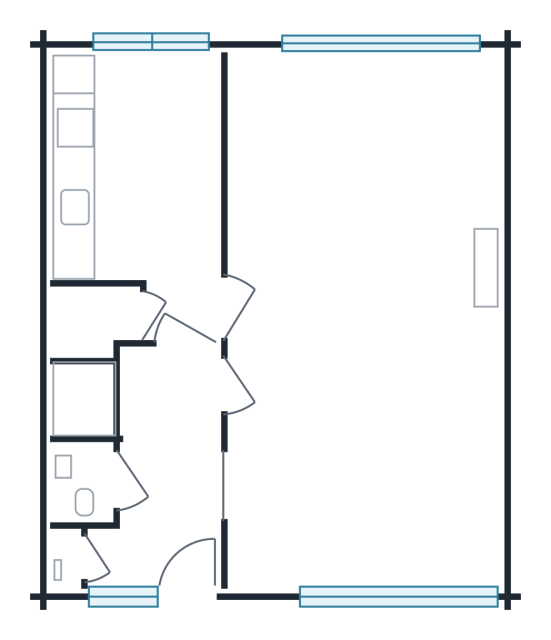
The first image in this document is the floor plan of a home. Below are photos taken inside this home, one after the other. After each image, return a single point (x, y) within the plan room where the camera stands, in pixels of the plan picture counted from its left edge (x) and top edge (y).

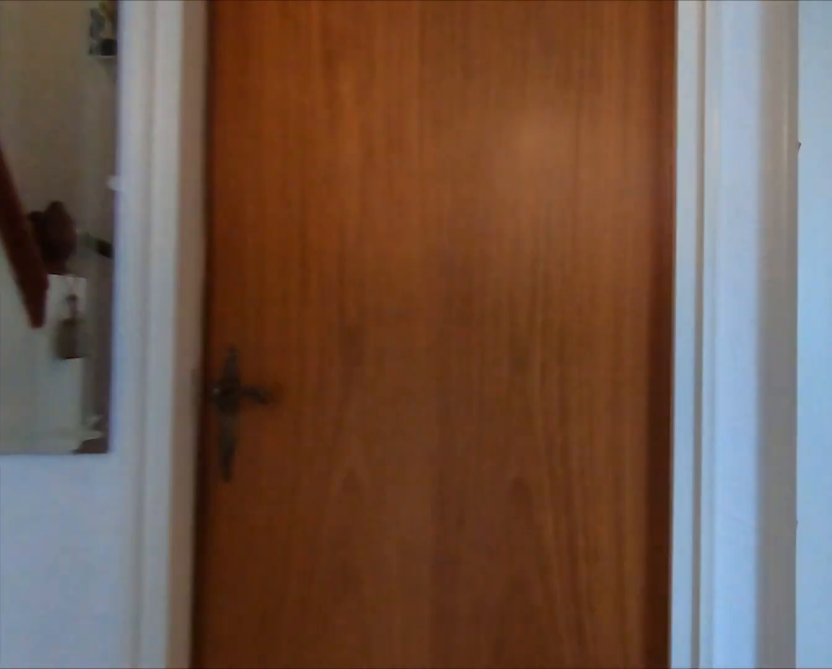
(165, 473)
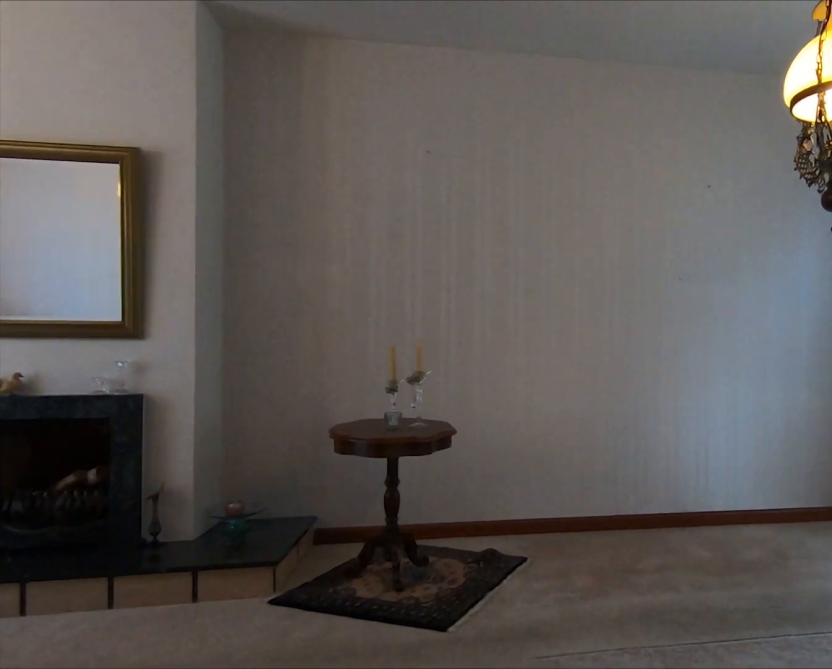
(249, 324)
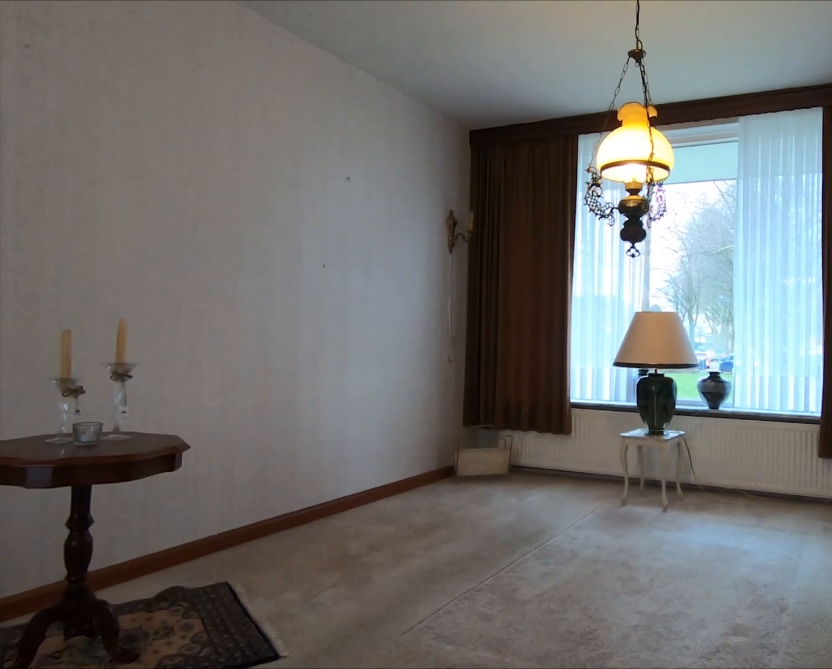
(245, 270)
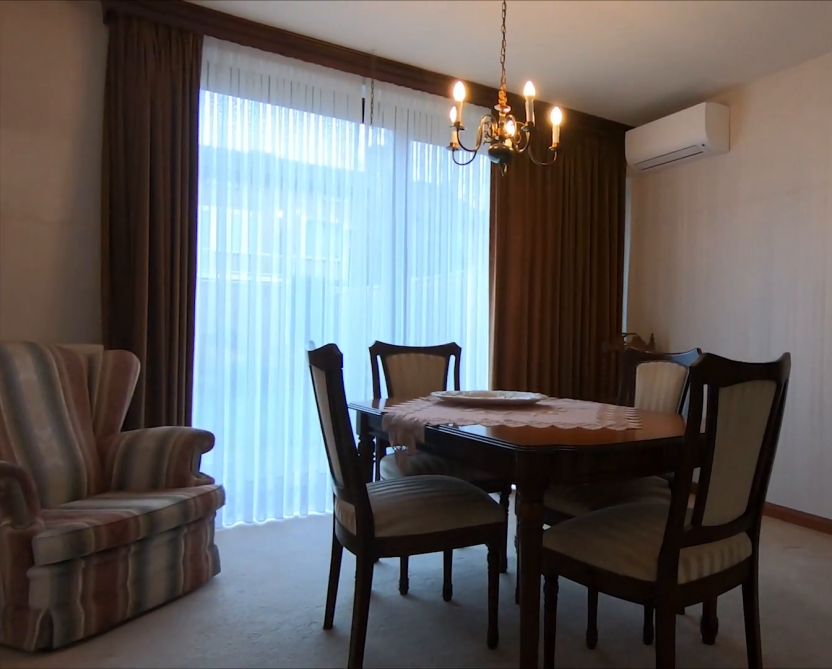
(255, 519)
